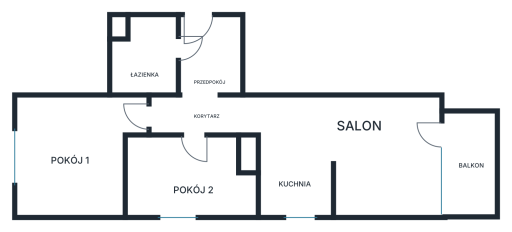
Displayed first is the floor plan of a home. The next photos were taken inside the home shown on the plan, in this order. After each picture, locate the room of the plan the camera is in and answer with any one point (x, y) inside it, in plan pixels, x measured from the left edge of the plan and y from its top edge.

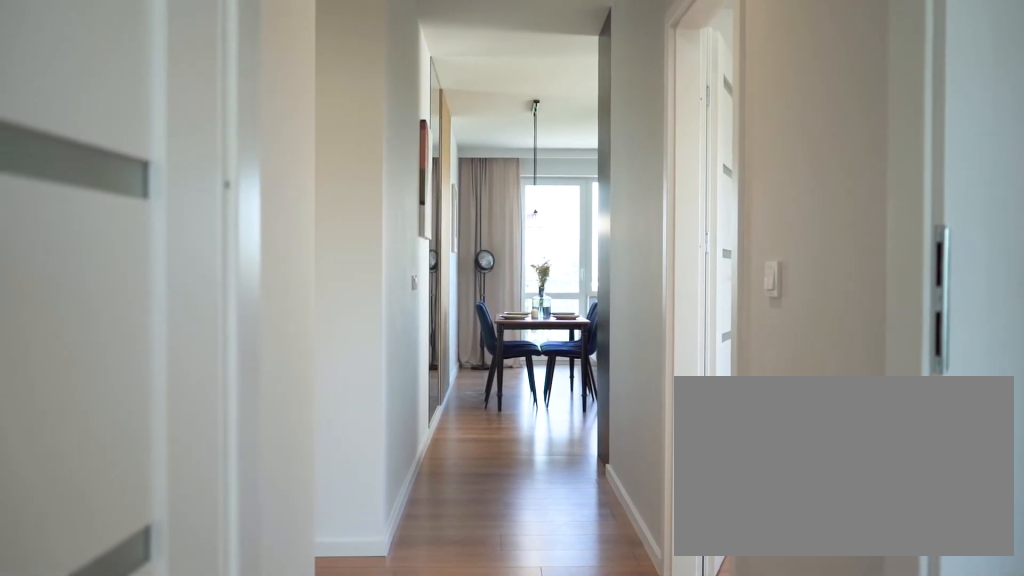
(204, 115)
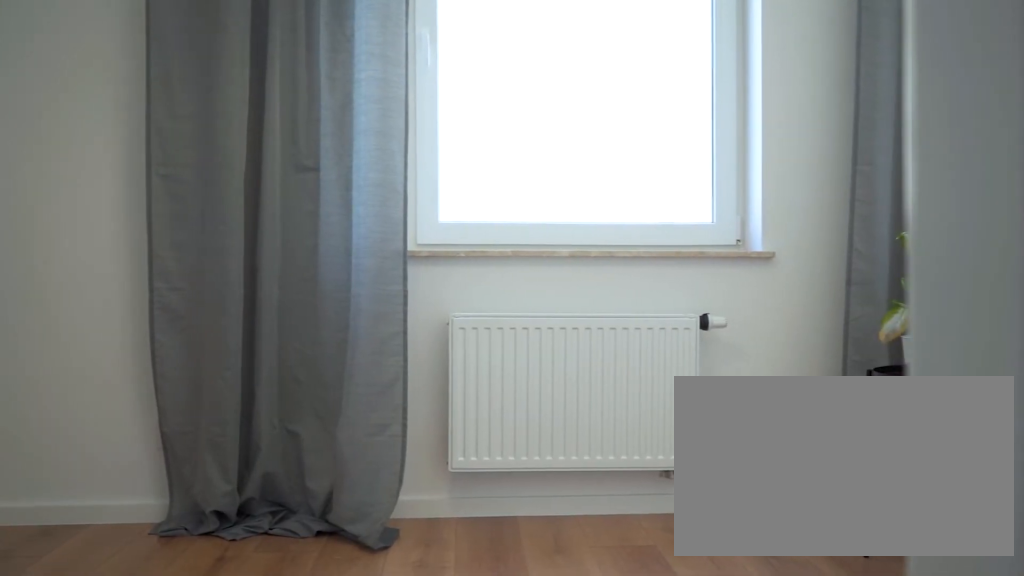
(210, 184)
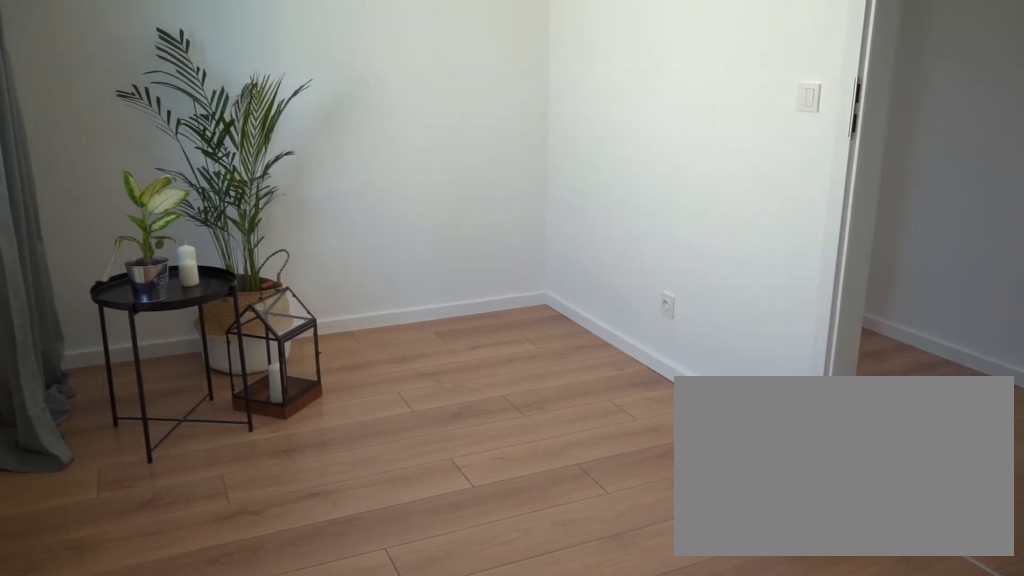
(190, 177)
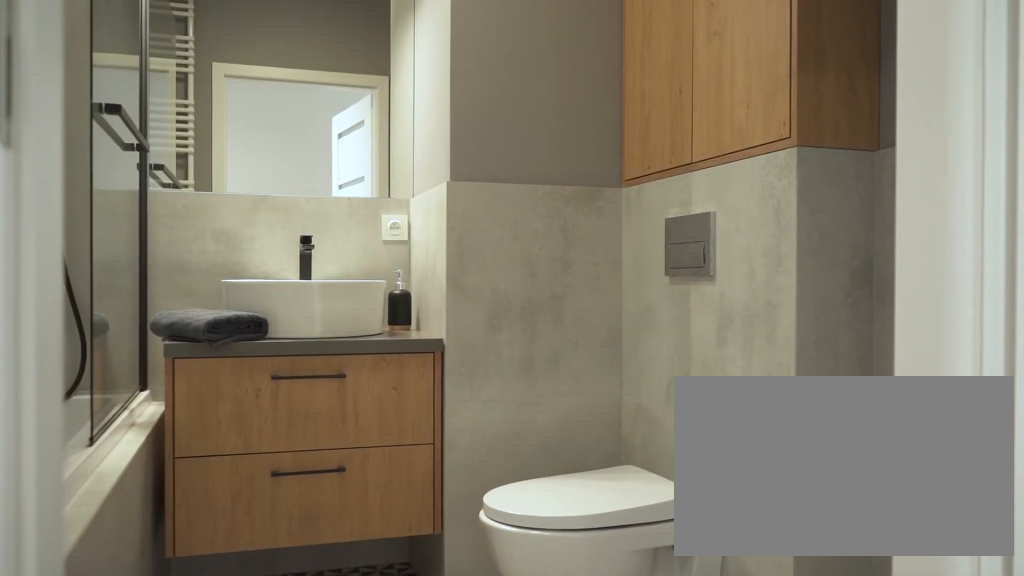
(169, 55)
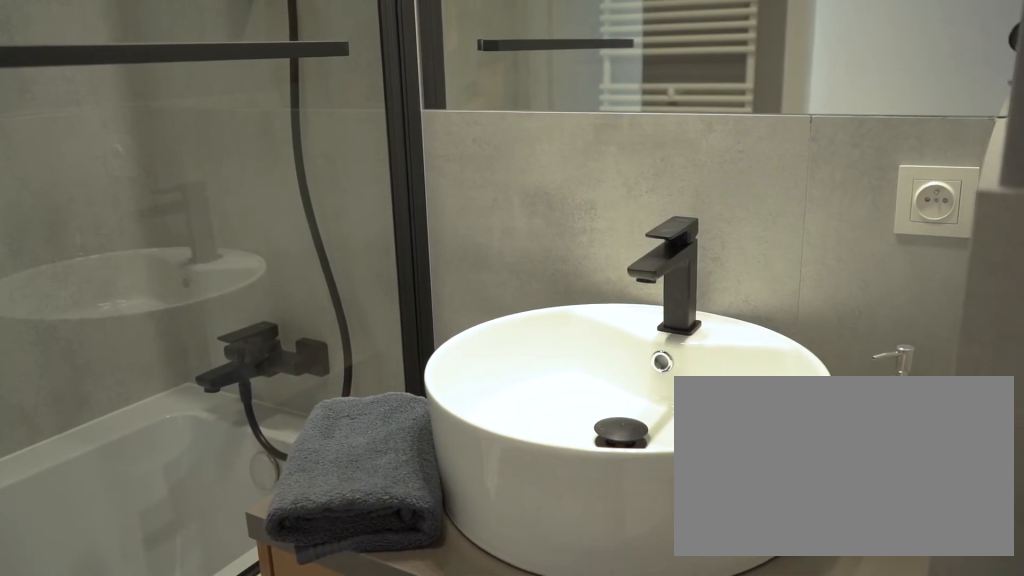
(146, 61)
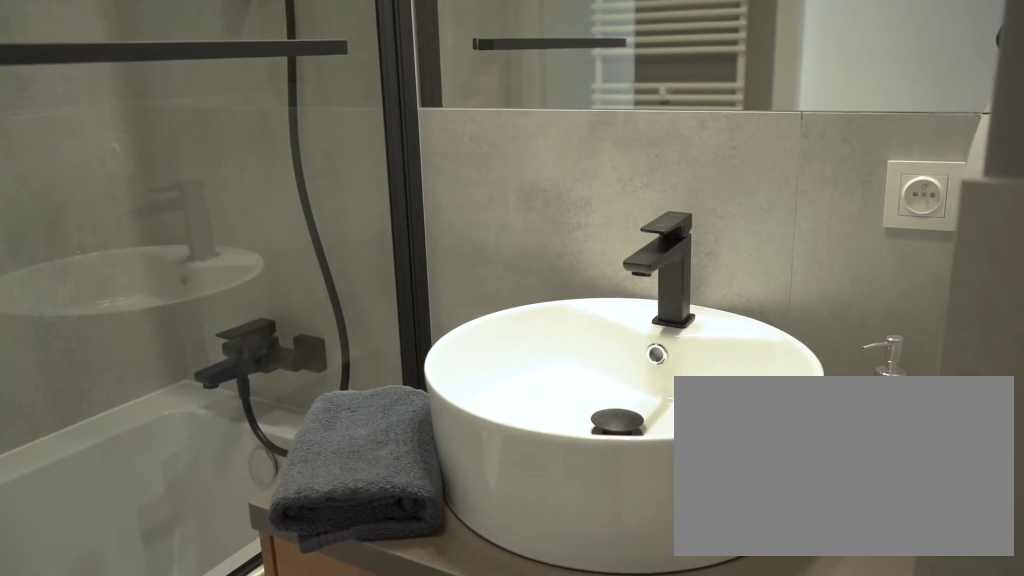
(146, 61)
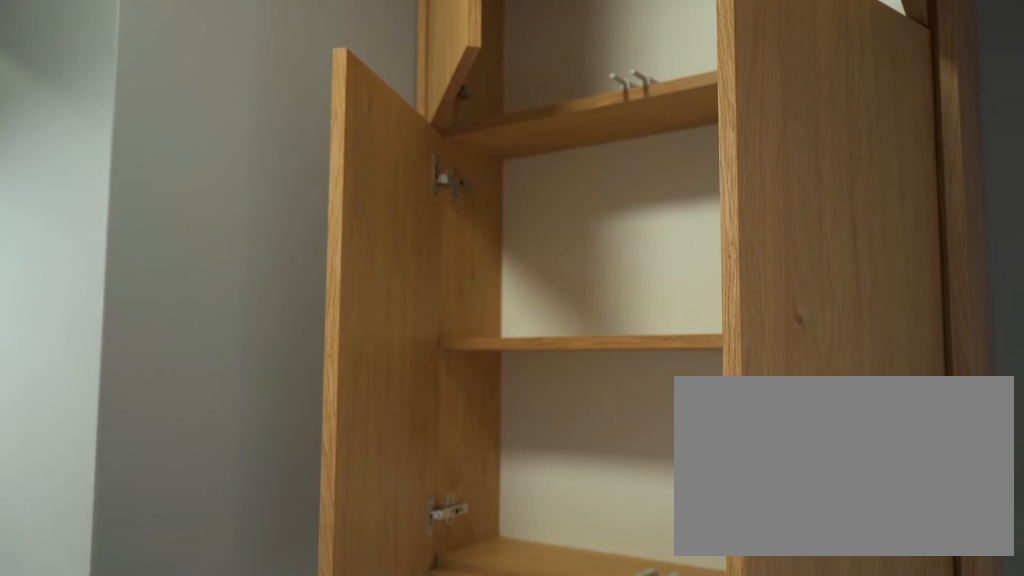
(144, 56)
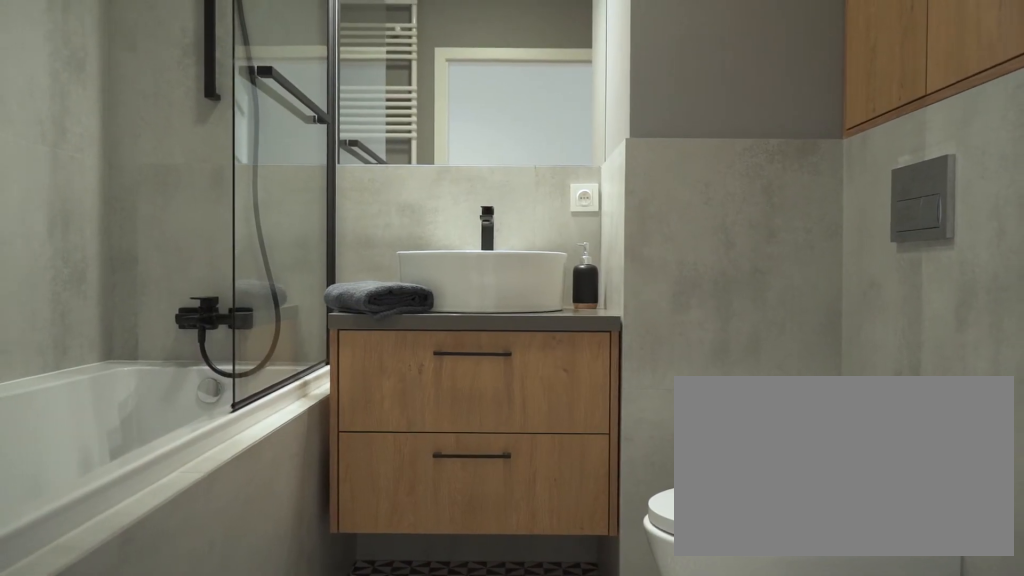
(144, 56)
